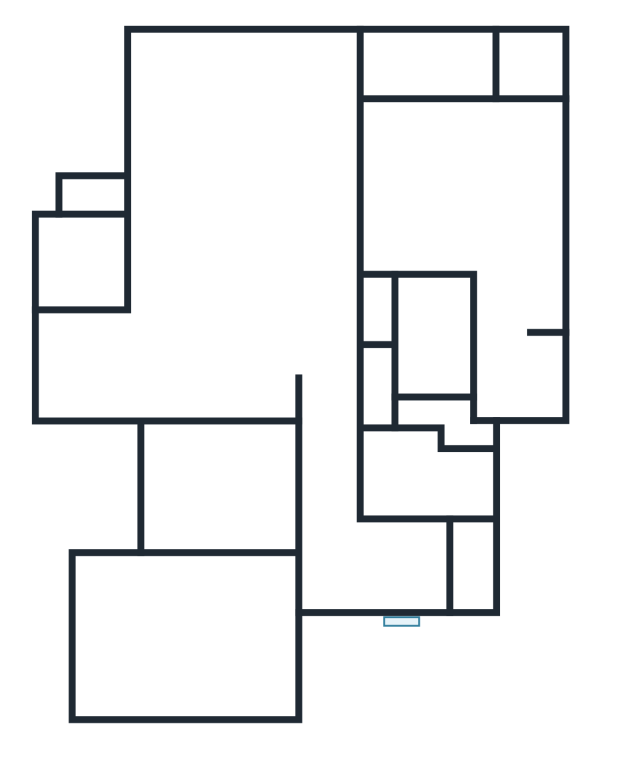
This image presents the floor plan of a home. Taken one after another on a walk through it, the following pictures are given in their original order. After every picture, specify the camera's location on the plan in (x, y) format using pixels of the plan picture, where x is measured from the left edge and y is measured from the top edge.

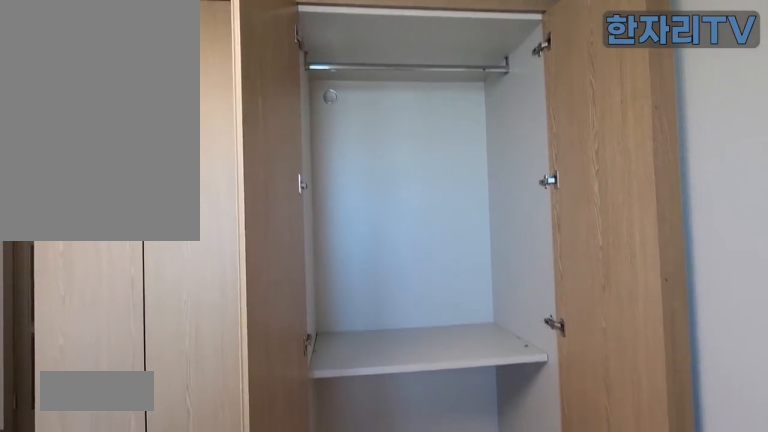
(184, 628)
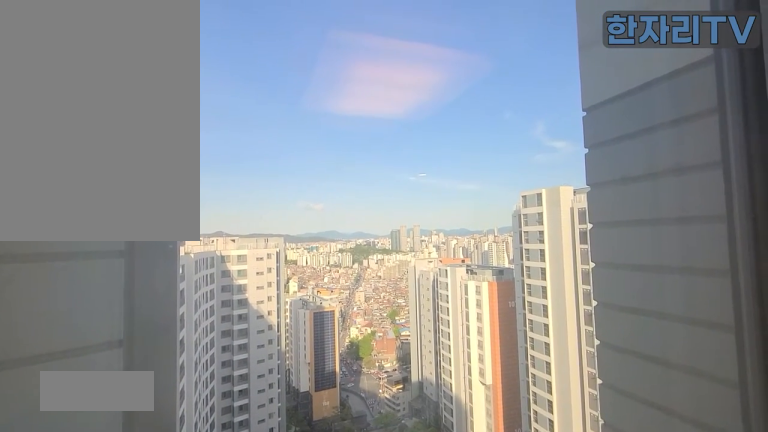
(184, 628)
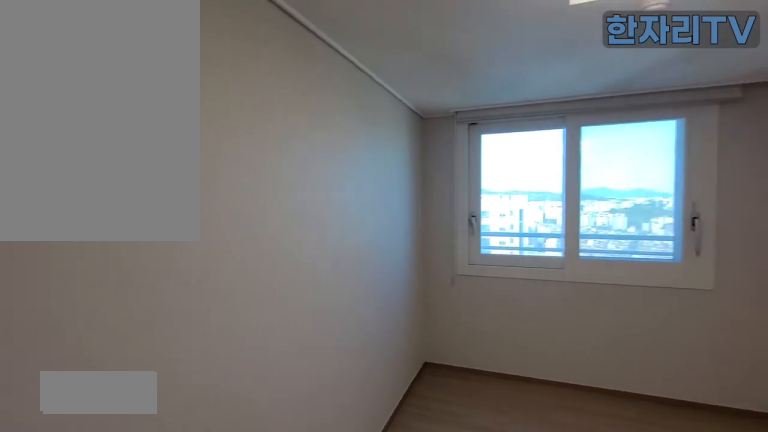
(223, 485)
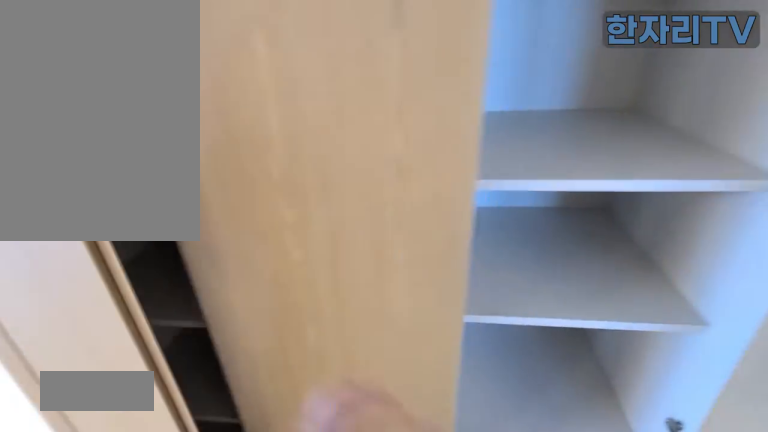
(319, 339)
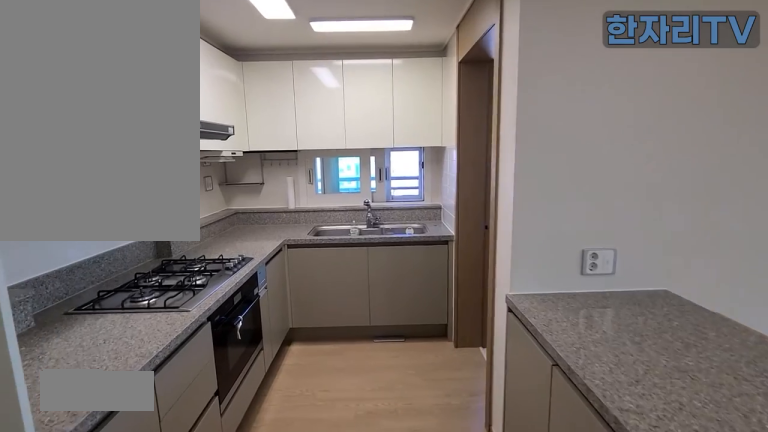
(180, 357)
